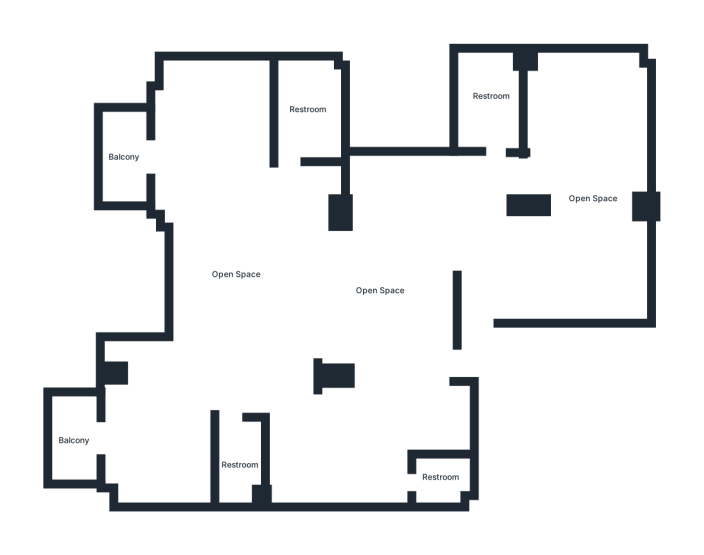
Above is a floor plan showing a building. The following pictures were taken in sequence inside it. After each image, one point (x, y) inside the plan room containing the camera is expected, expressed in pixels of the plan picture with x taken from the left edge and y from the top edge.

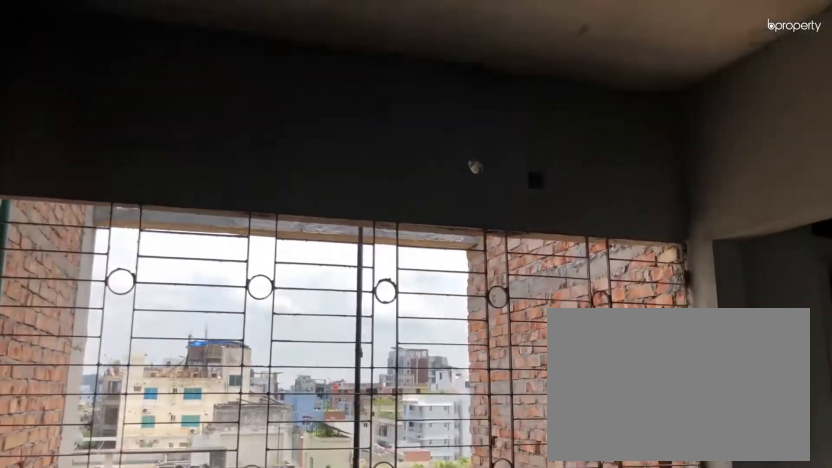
(332, 296)
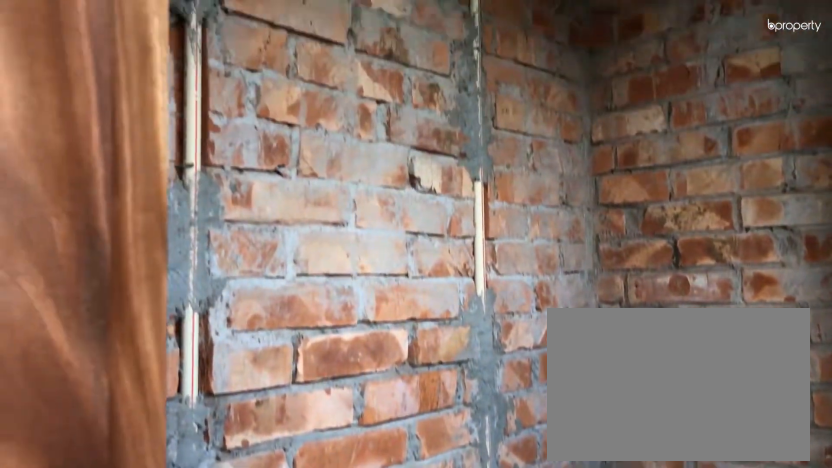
(440, 479)
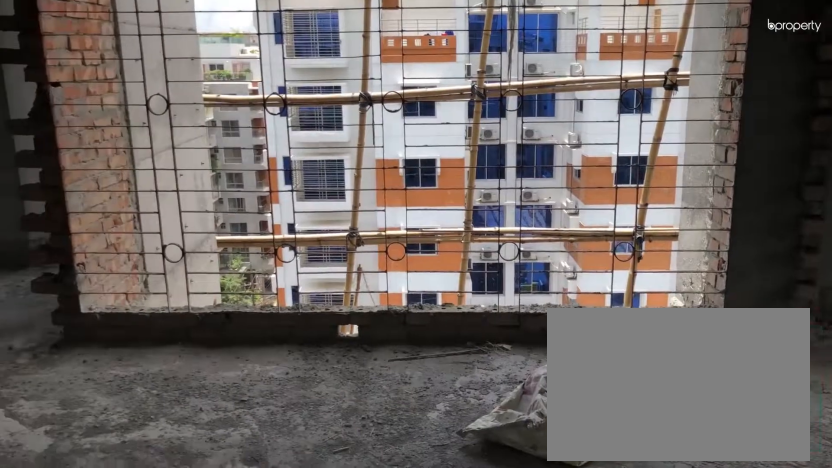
(239, 285)
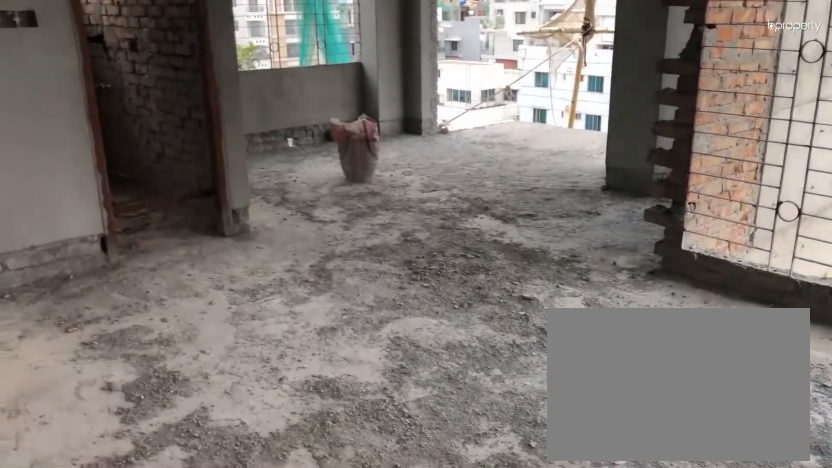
(239, 285)
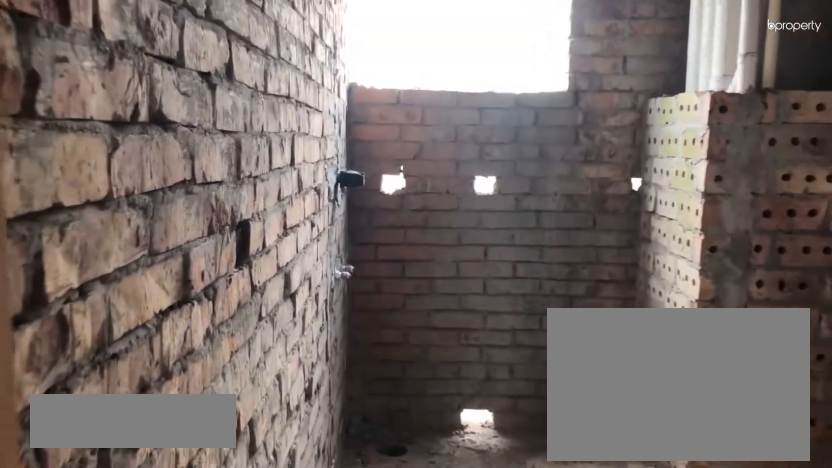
(308, 114)
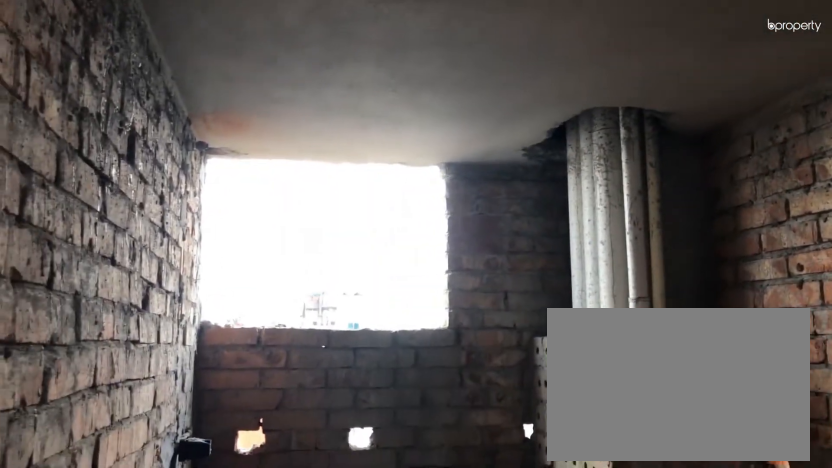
(308, 114)
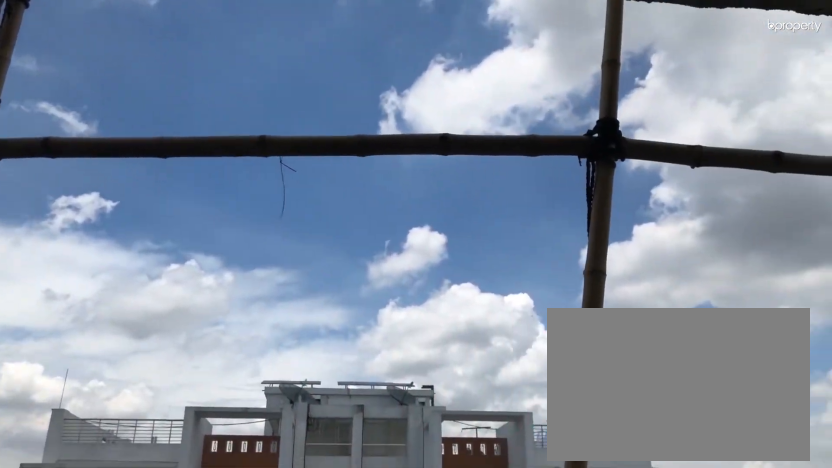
(124, 158)
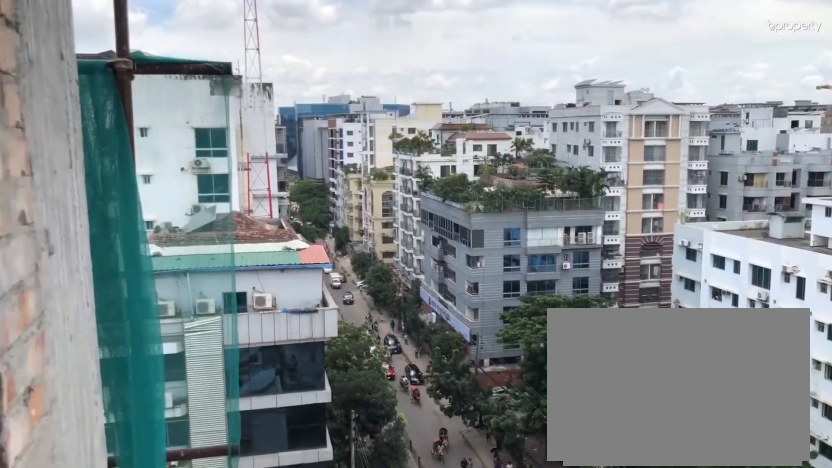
(76, 441)
